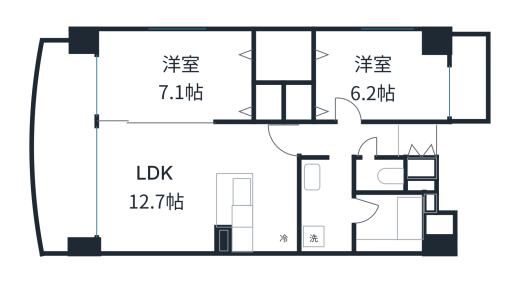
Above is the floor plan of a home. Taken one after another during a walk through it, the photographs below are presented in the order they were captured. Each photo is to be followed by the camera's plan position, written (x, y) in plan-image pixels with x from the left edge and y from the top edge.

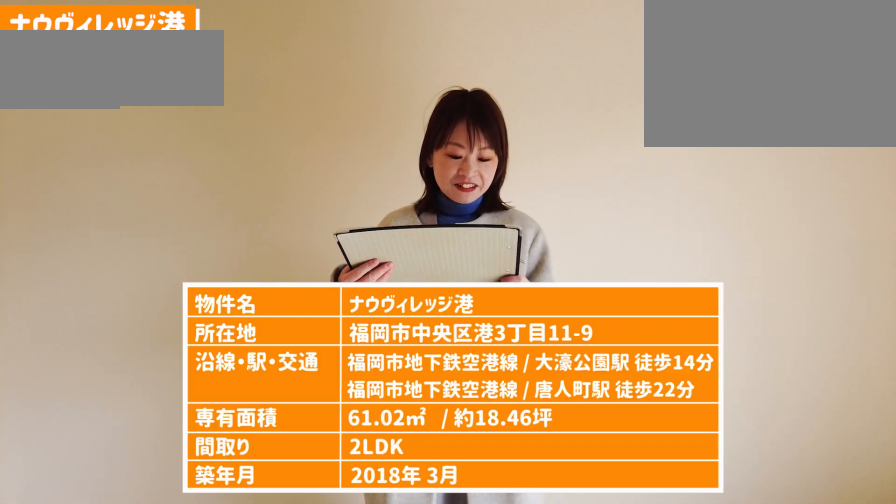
(165, 233)
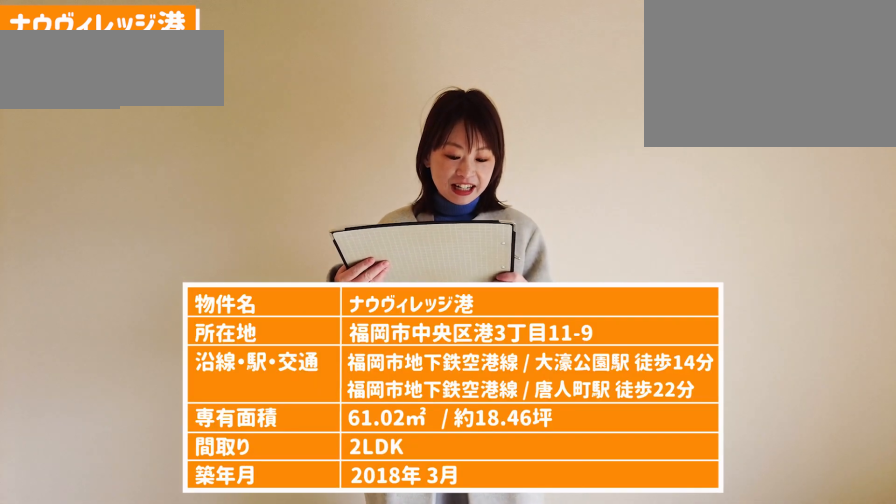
(165, 233)
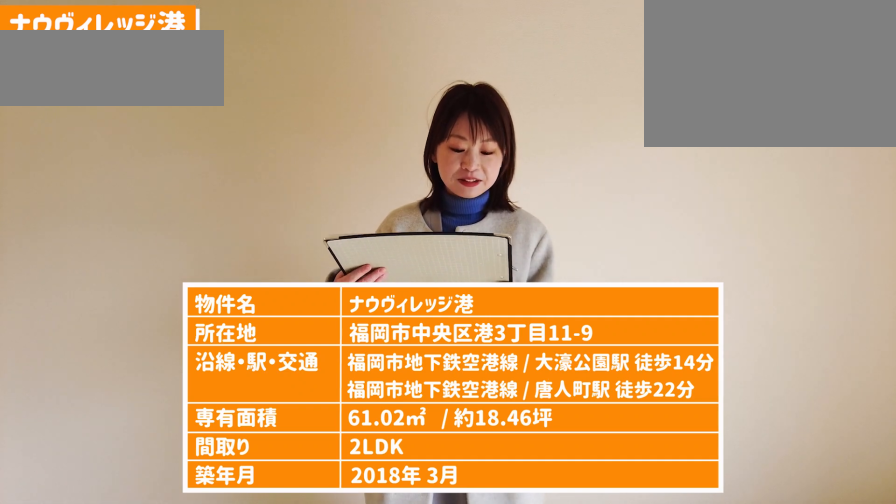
(165, 232)
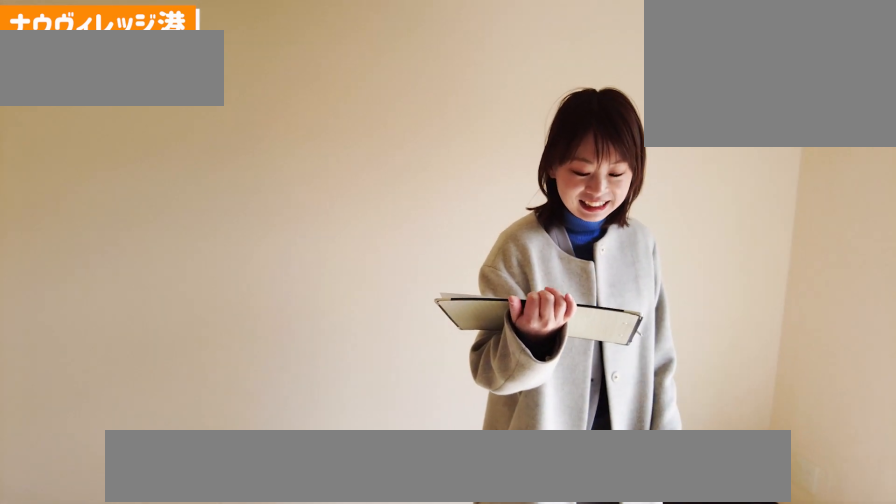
(165, 233)
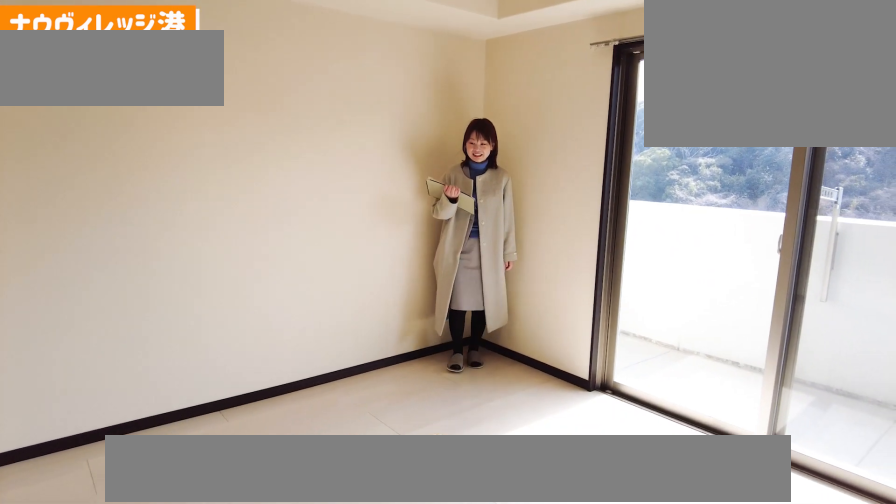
(165, 233)
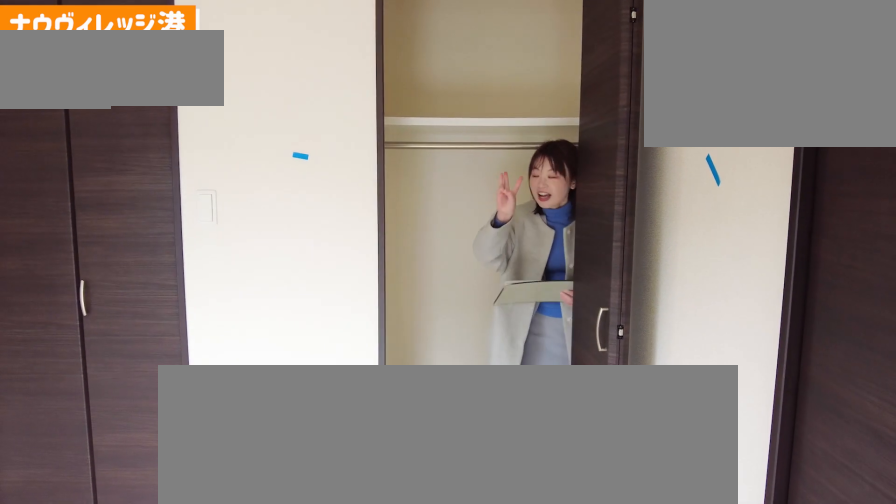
(231, 91)
